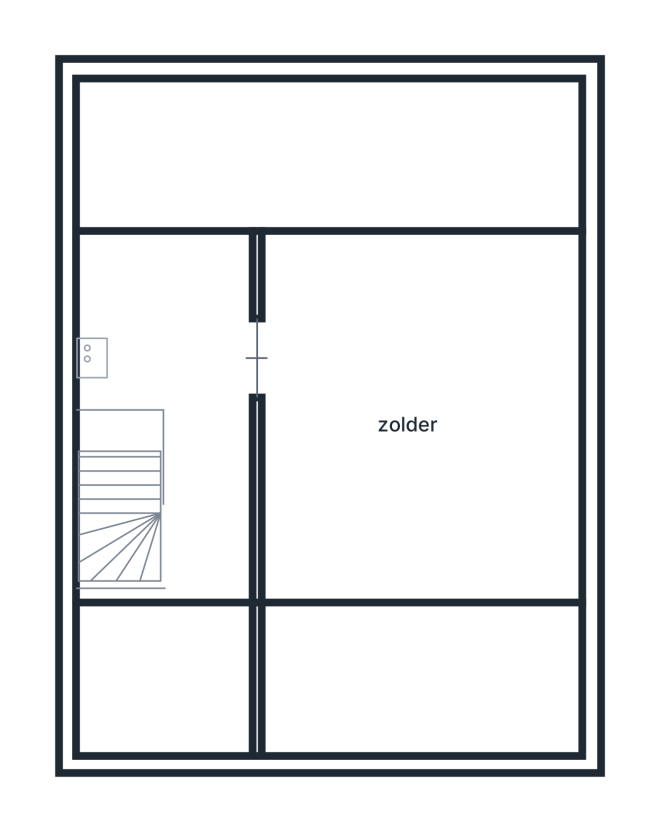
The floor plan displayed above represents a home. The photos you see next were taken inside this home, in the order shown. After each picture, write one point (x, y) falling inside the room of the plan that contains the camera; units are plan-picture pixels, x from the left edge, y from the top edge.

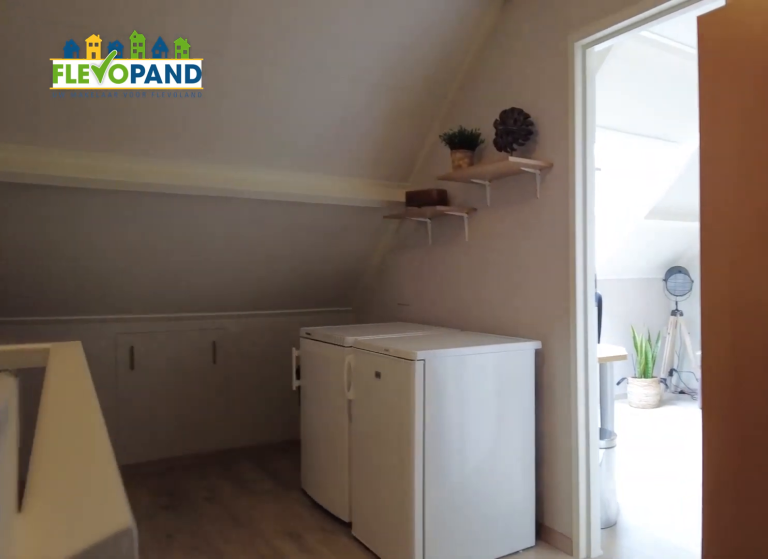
(198, 506)
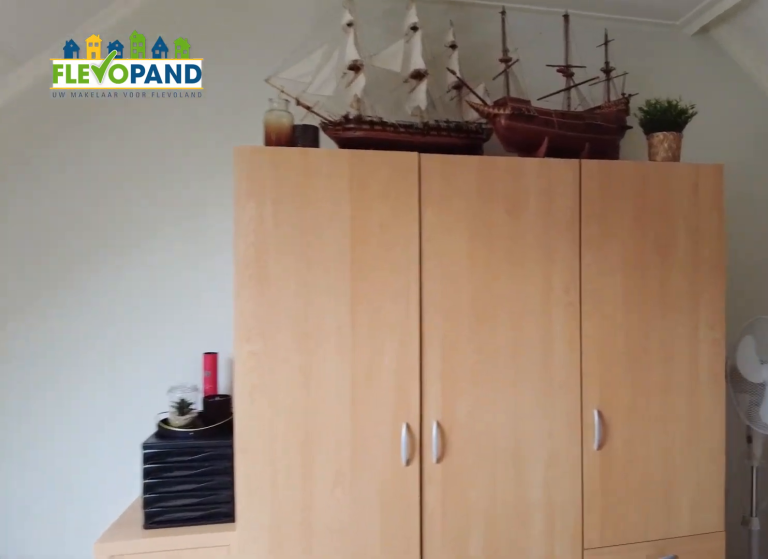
(420, 539)
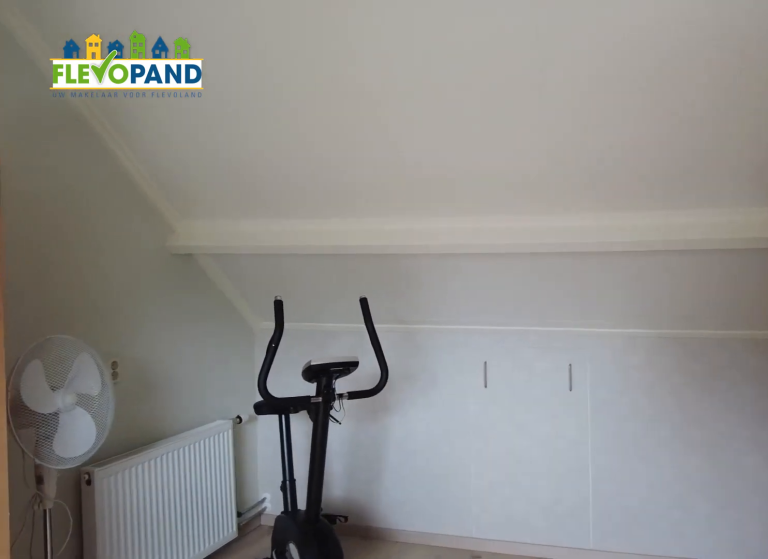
(420, 539)
